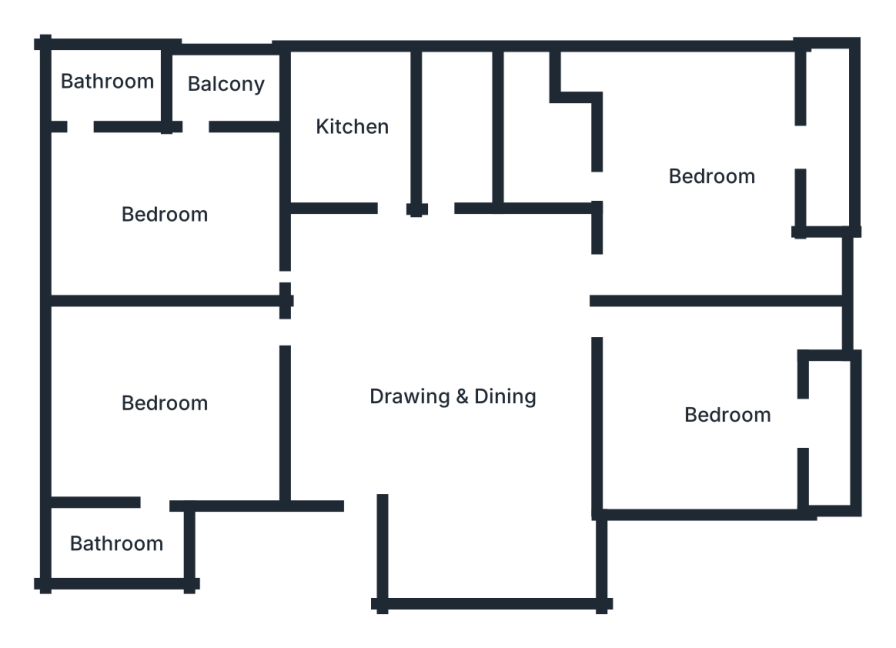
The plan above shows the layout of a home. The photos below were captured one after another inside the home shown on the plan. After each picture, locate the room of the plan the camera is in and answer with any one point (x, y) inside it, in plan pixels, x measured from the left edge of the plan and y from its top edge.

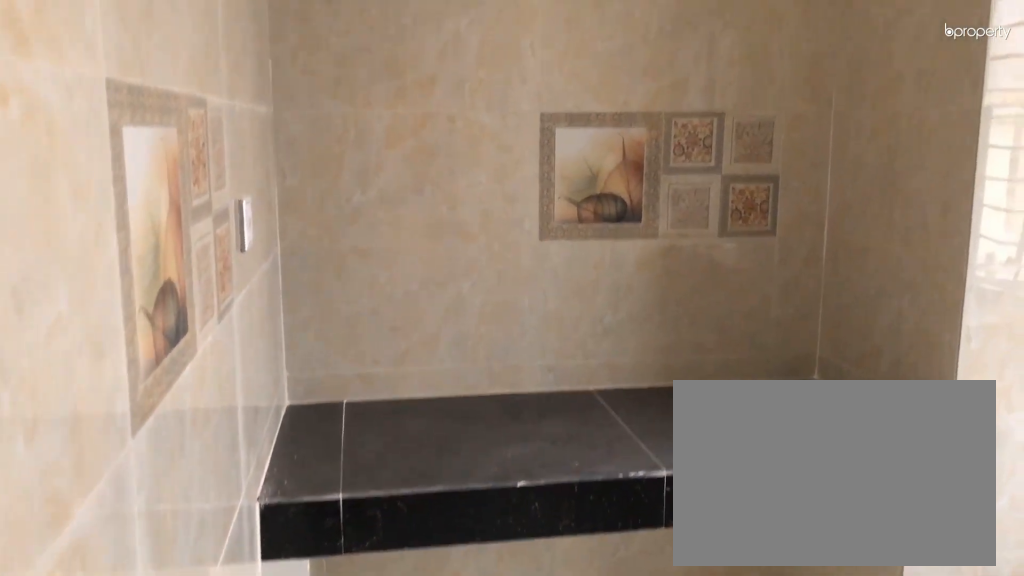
(356, 130)
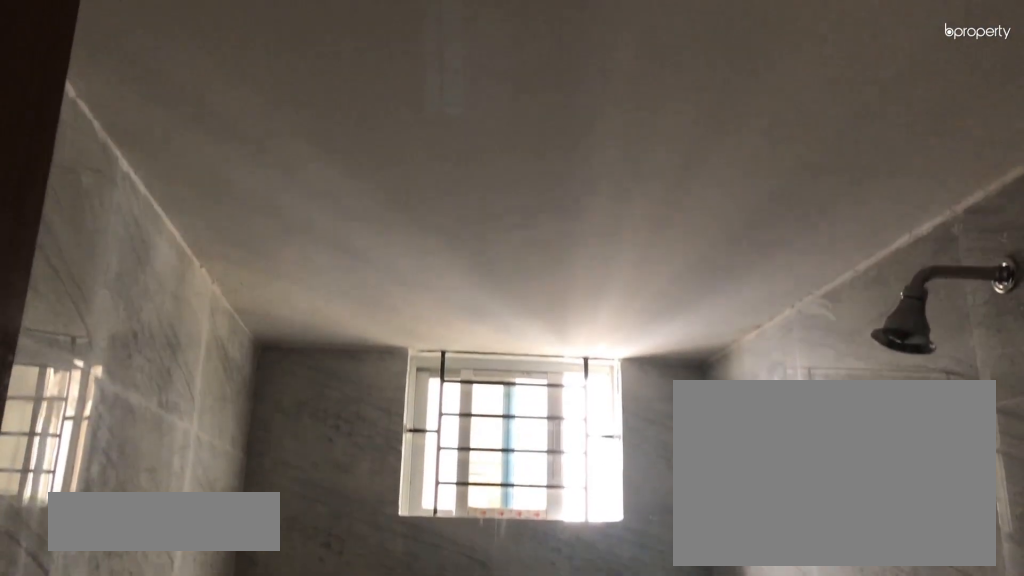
(464, 130)
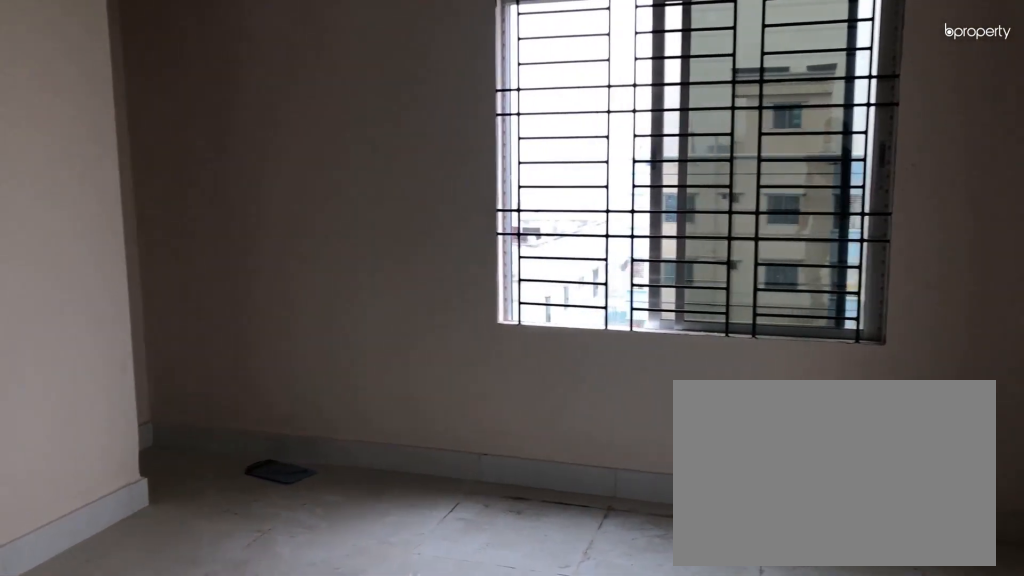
(716, 177)
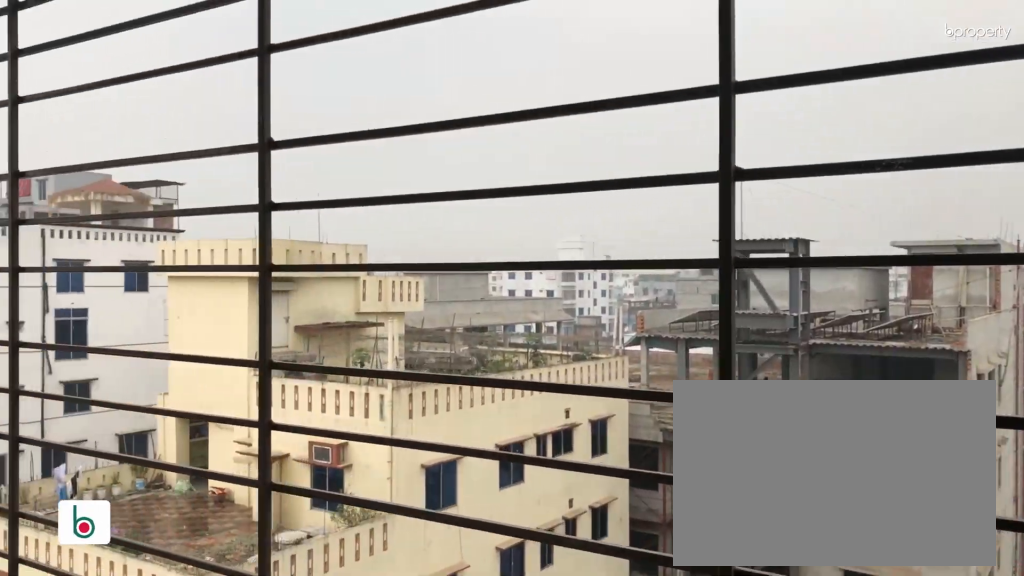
(829, 149)
